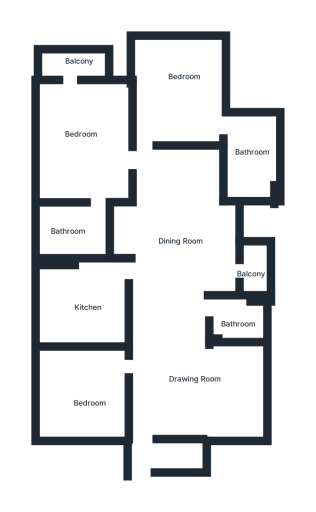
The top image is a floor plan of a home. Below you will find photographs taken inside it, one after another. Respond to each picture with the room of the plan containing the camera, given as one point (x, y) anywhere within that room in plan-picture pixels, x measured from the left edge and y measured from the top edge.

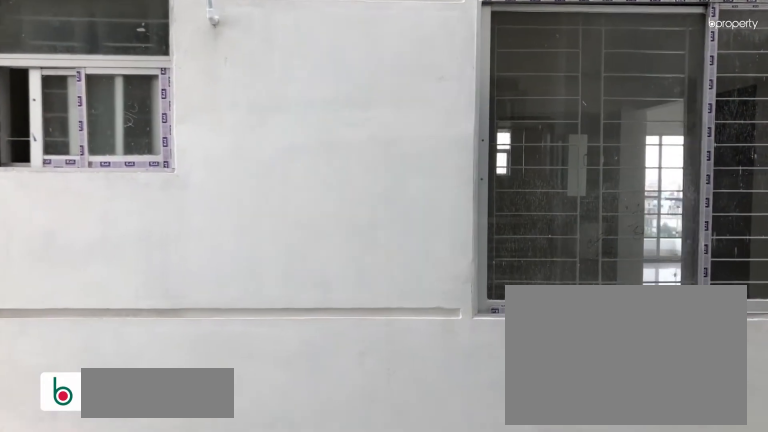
(258, 268)
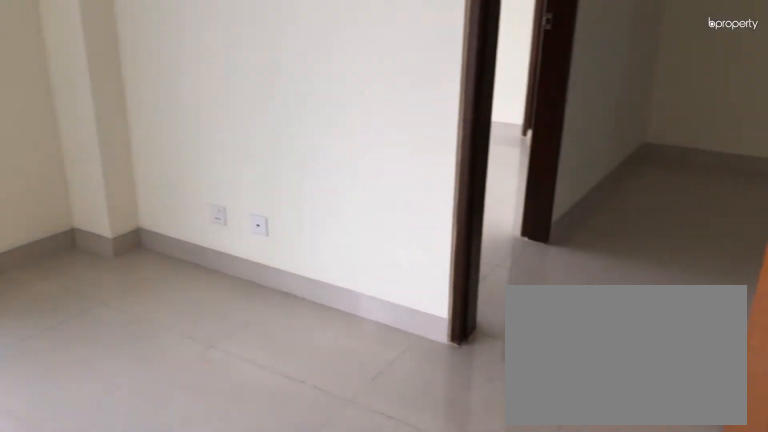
(90, 147)
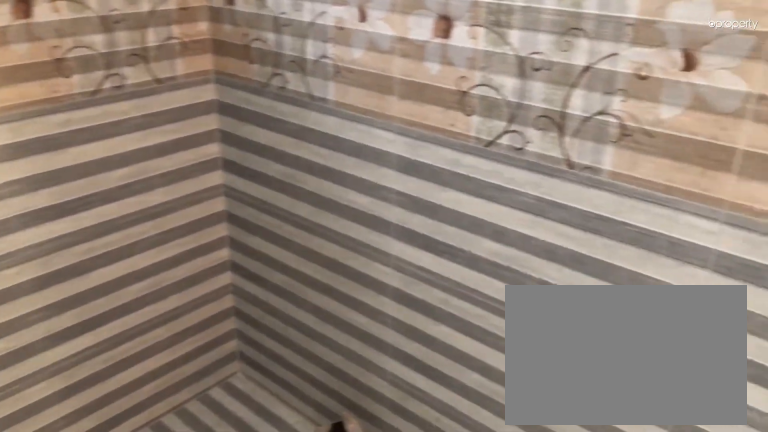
(81, 237)
